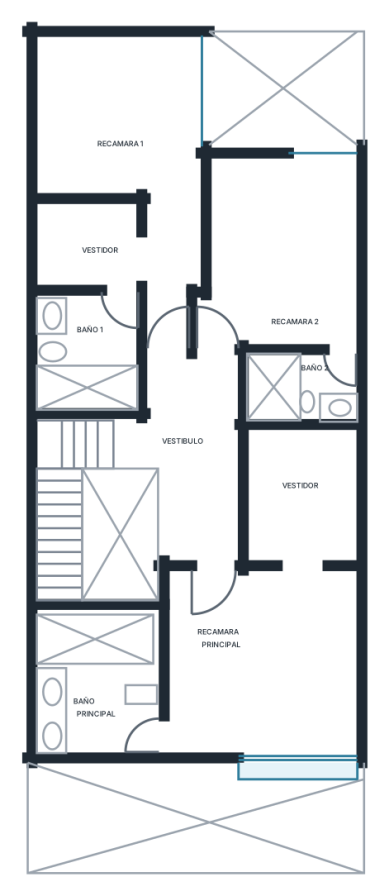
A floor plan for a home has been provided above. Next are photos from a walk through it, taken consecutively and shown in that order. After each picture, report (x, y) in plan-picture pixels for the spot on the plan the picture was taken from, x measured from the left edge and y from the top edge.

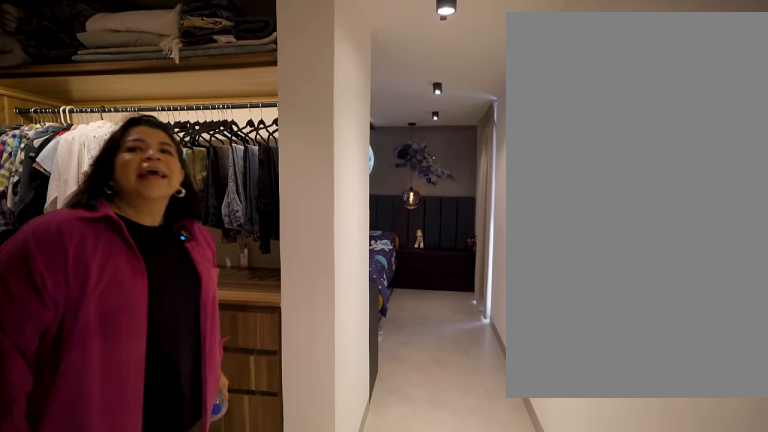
(162, 299)
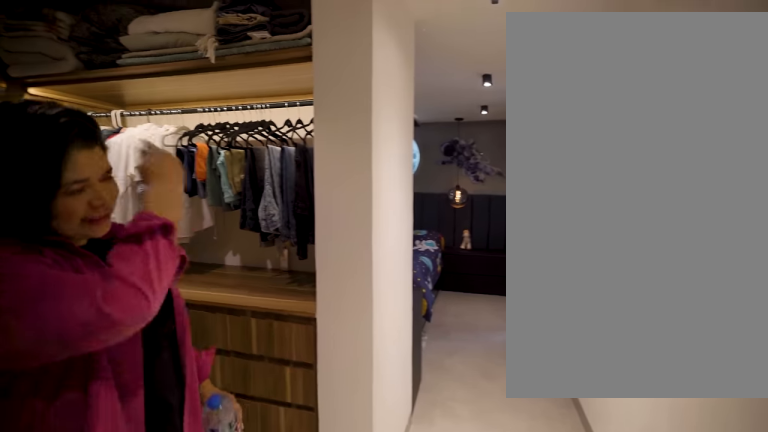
(163, 299)
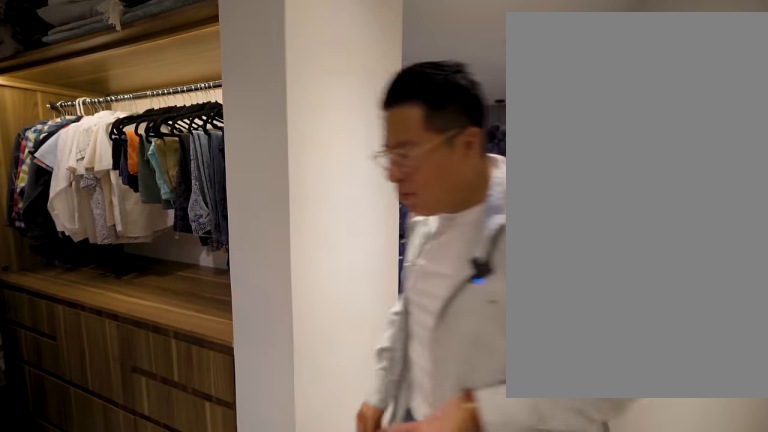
(157, 262)
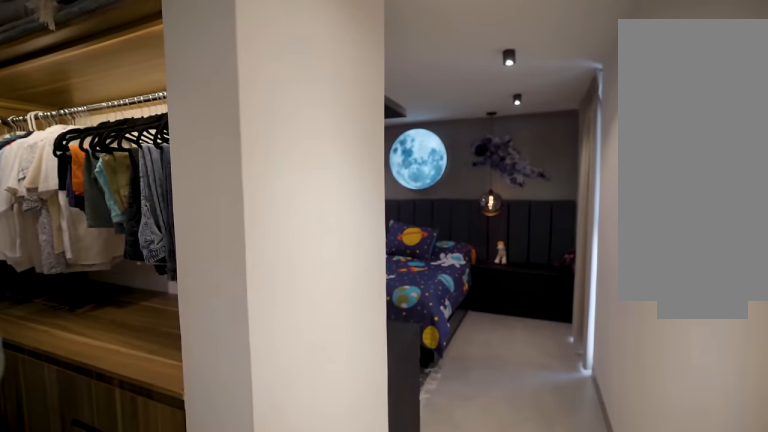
(159, 262)
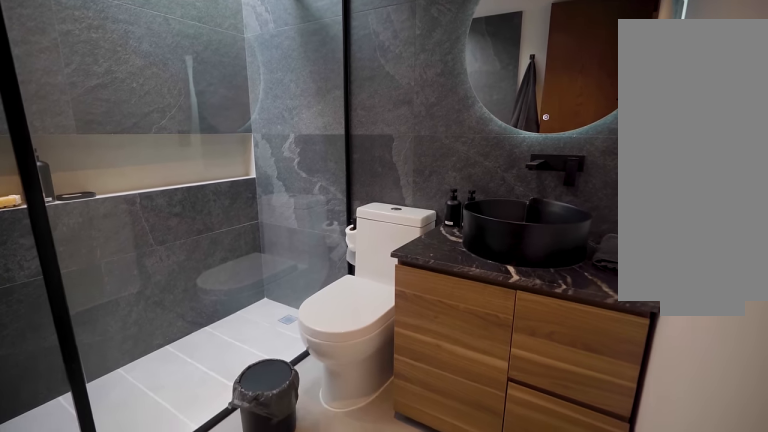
(119, 309)
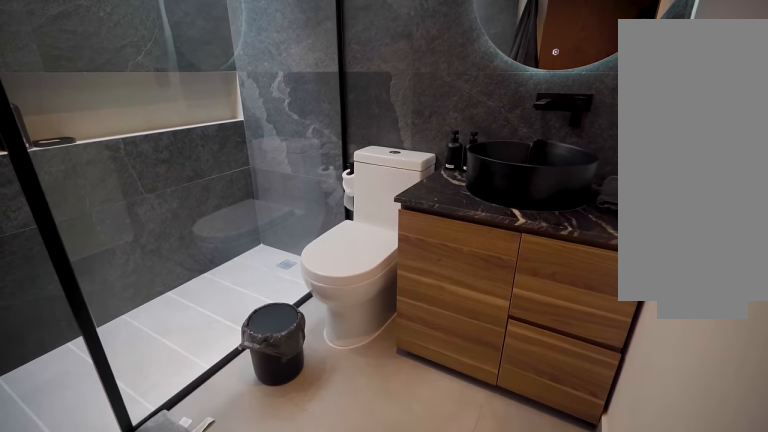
(118, 308)
